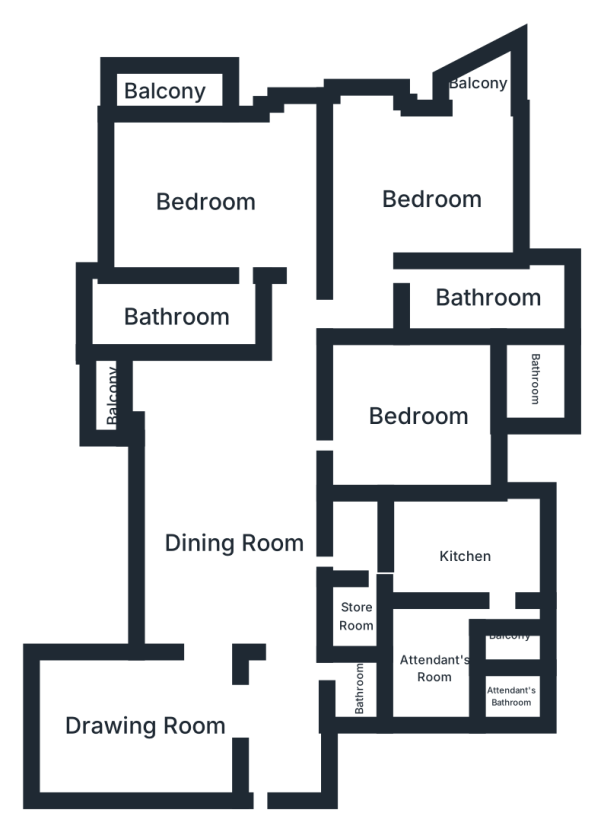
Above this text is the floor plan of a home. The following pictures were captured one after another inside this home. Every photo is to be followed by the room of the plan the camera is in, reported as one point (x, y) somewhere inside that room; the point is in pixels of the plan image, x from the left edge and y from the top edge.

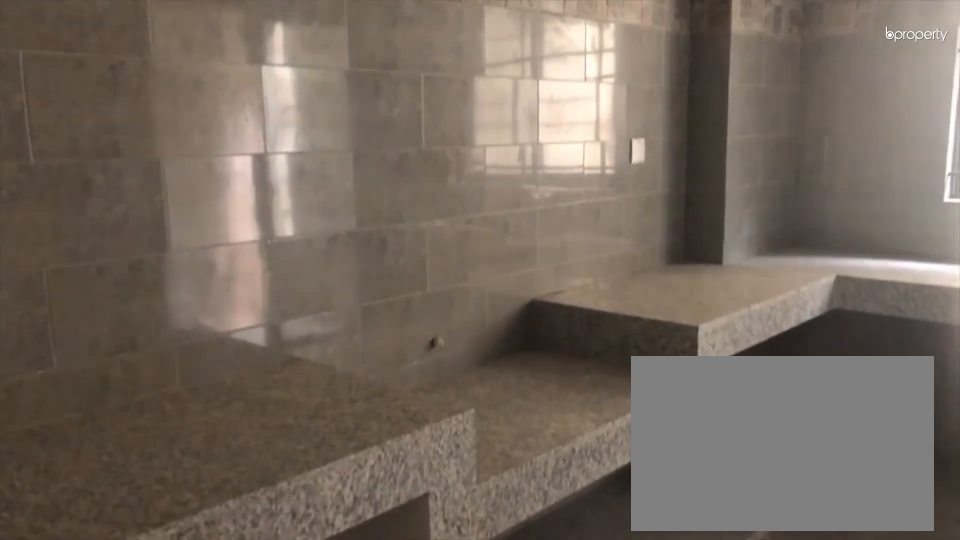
(471, 559)
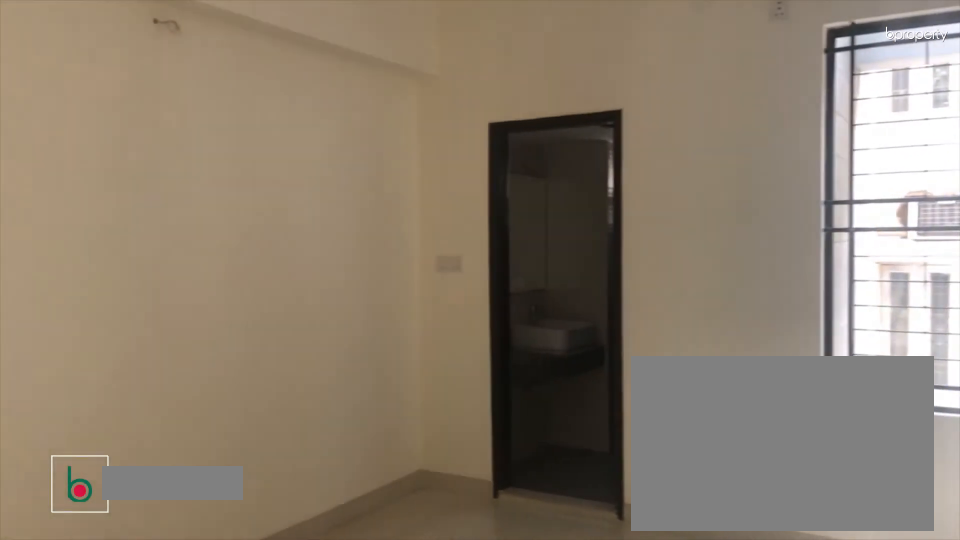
(417, 411)
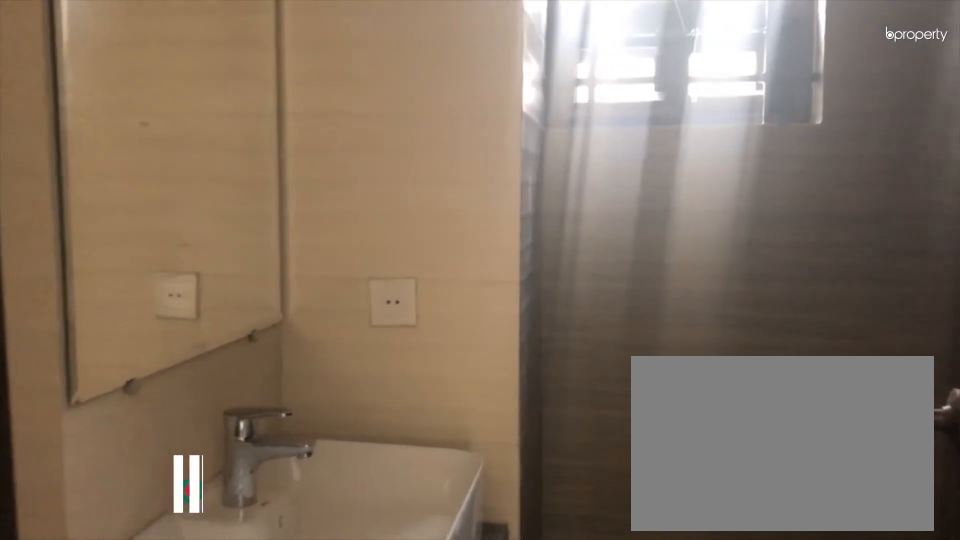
(534, 379)
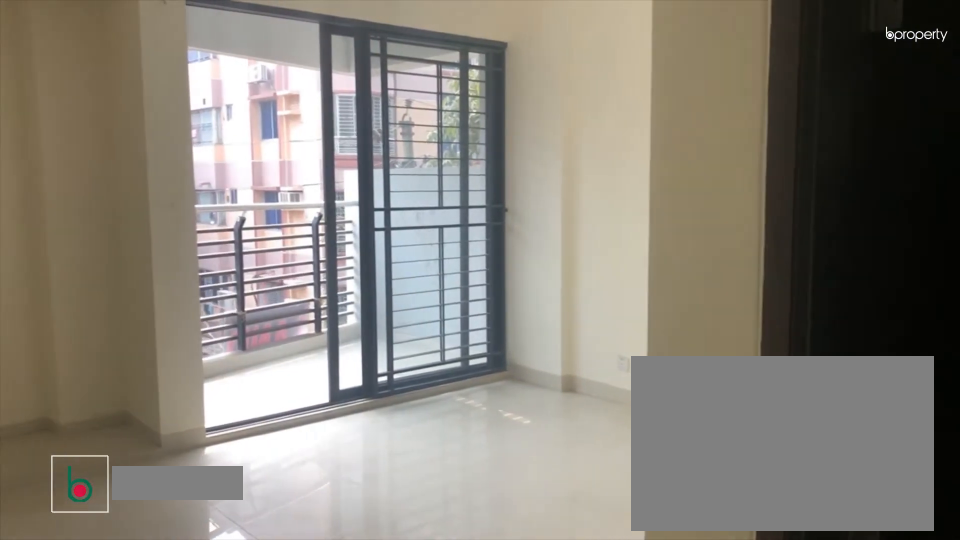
(432, 205)
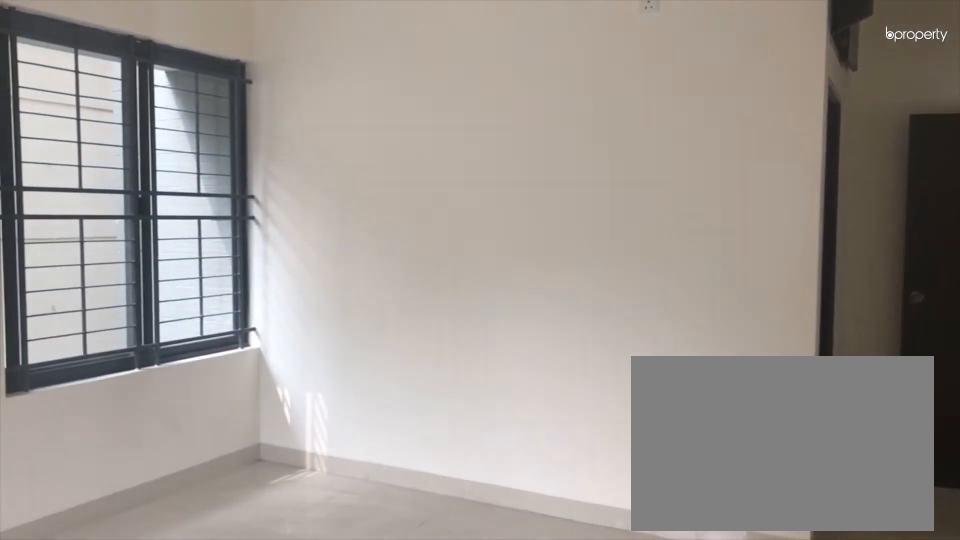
(432, 205)
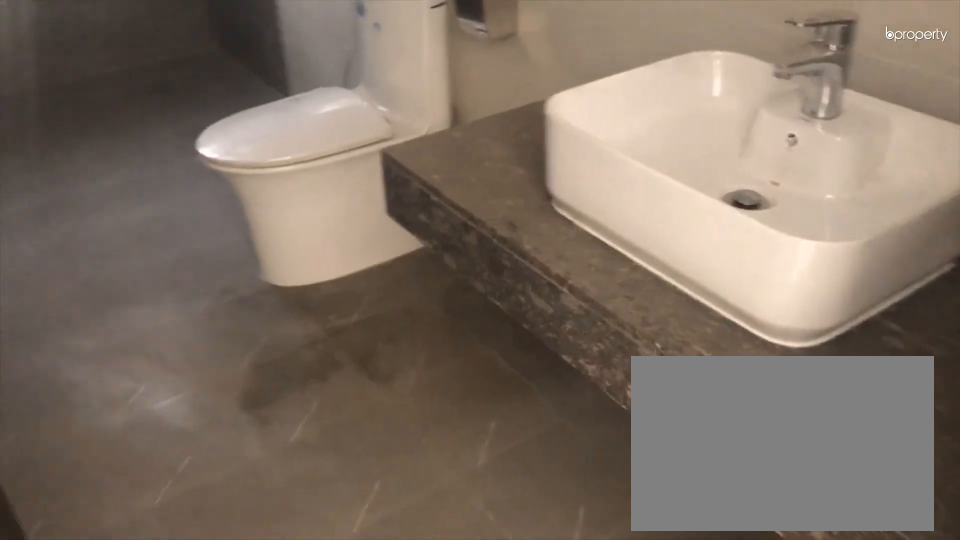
(484, 306)
